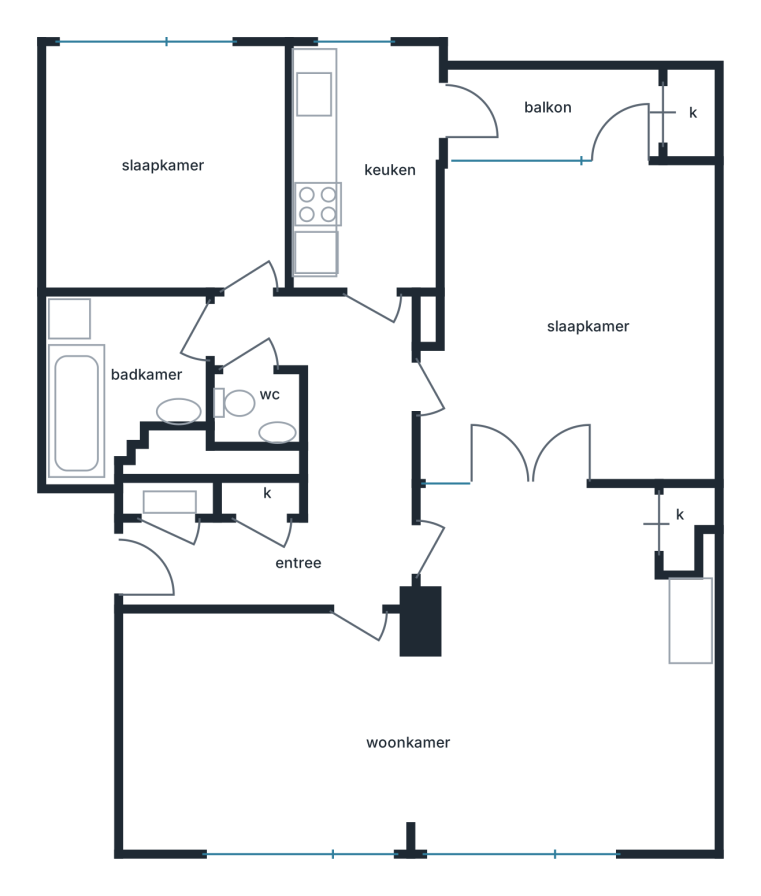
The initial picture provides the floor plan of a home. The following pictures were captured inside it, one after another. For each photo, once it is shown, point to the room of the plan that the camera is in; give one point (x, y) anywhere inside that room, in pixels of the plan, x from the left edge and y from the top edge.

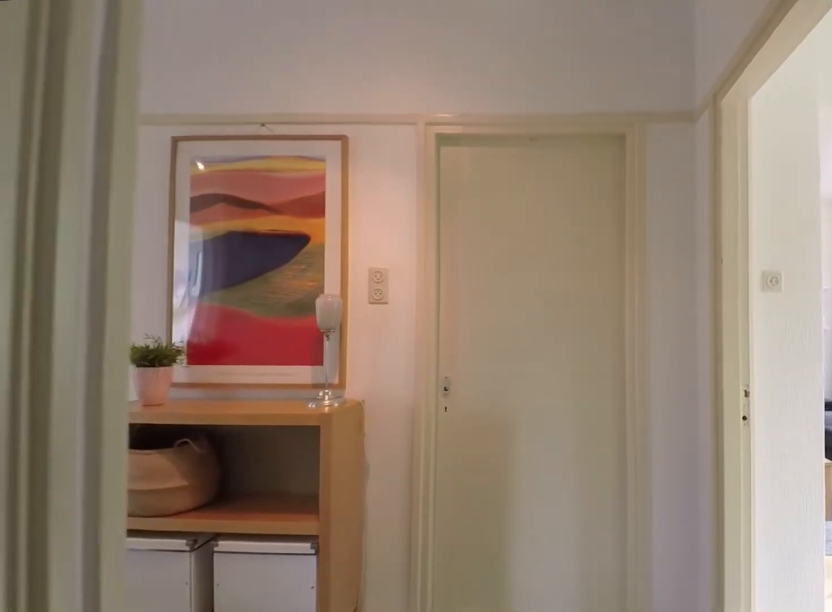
(317, 464)
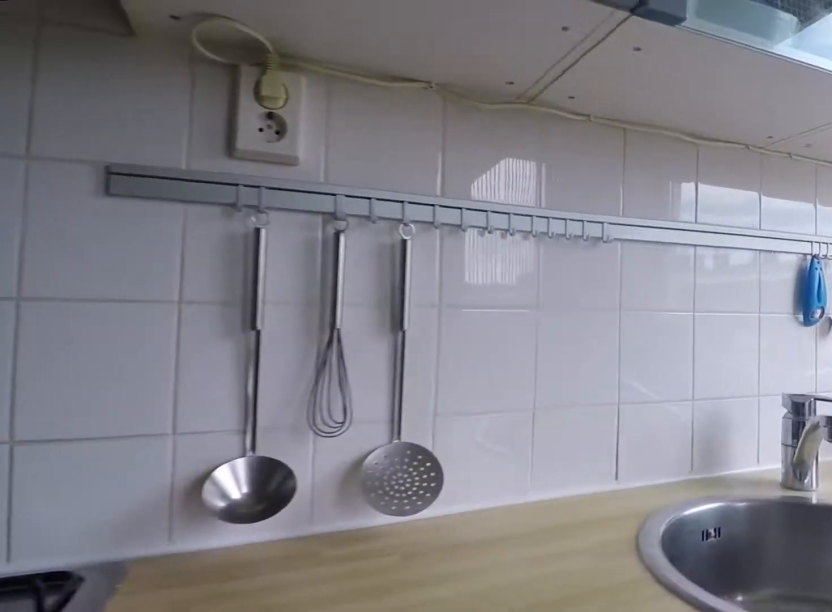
(319, 154)
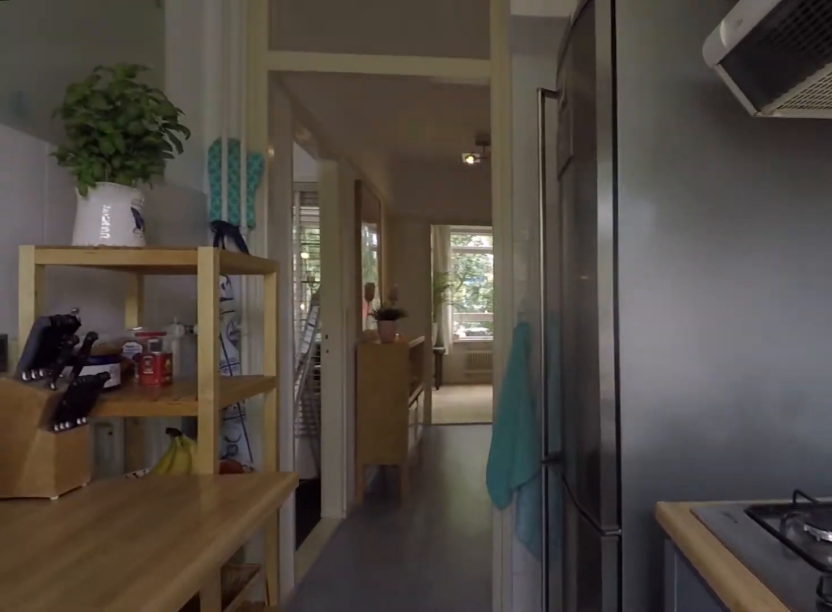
(319, 154)
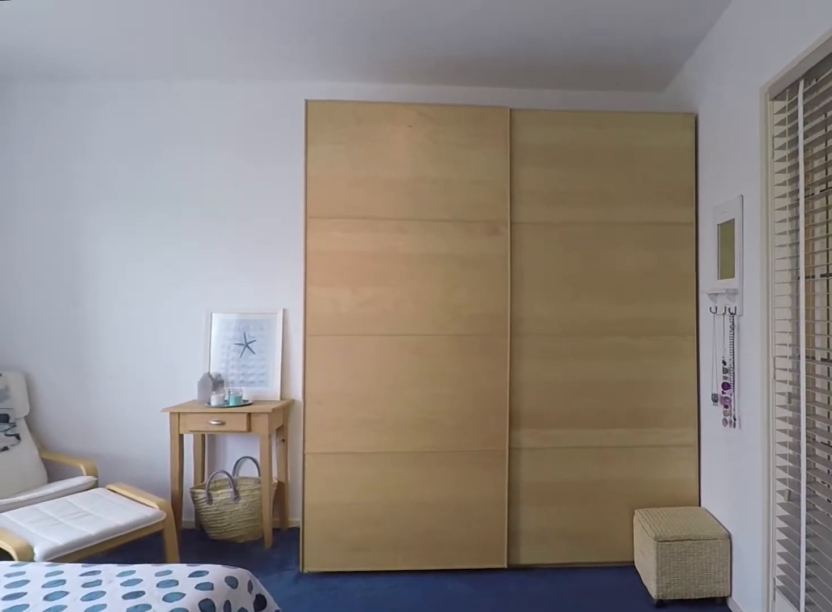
(572, 326)
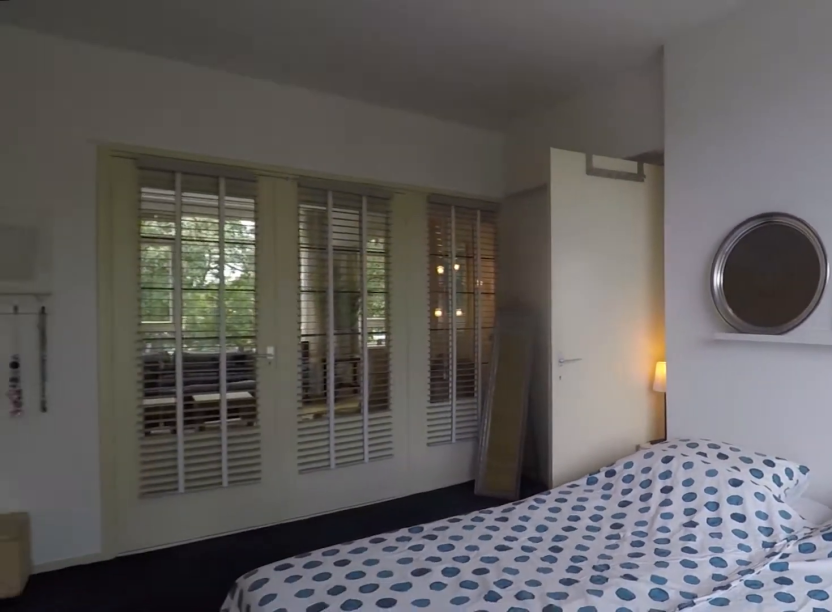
(572, 326)
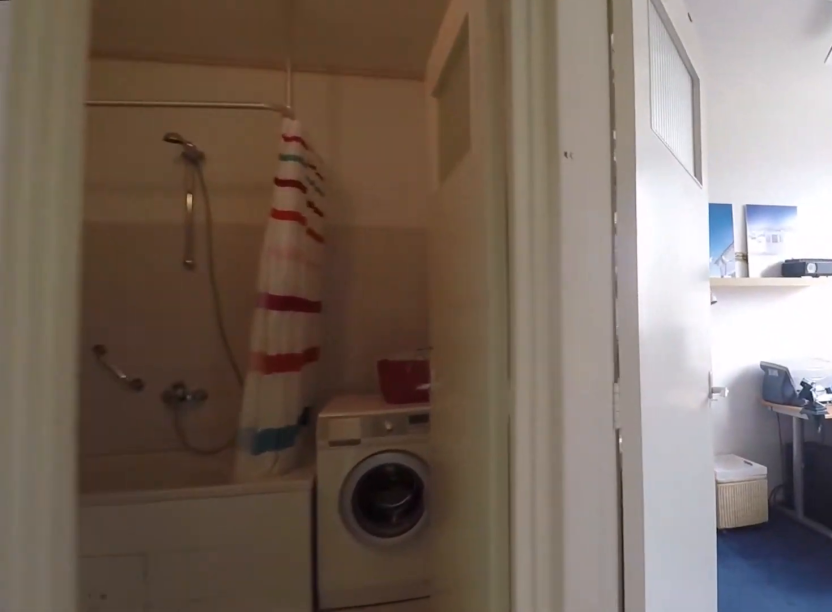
(328, 518)
